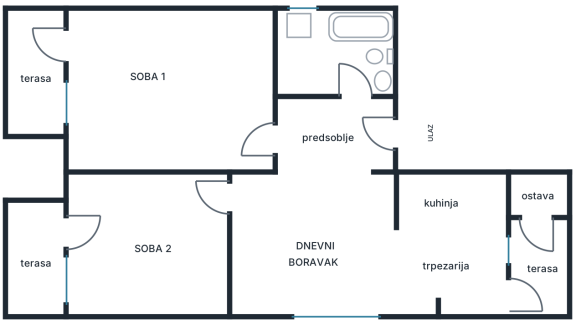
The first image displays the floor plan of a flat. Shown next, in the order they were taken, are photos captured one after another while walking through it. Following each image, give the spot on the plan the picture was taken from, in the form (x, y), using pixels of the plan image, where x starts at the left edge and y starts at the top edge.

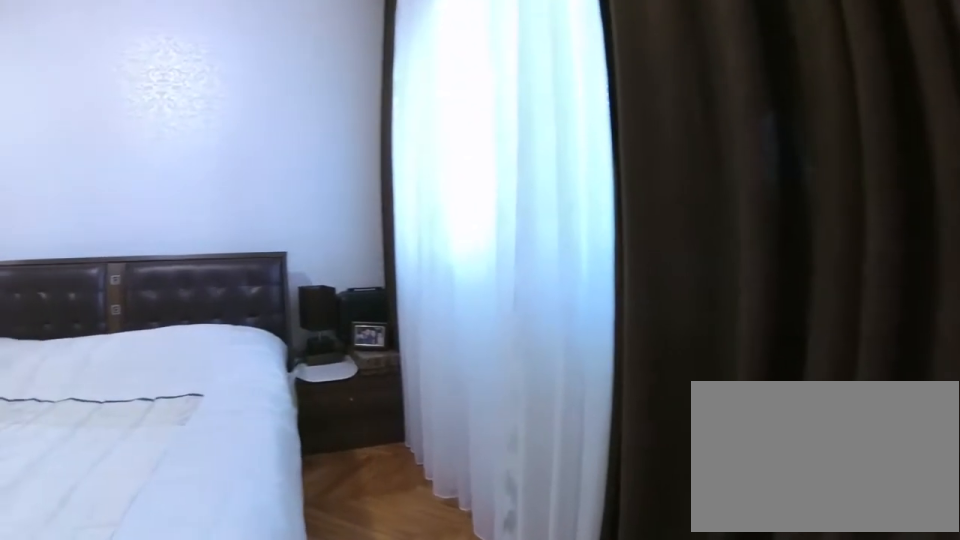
(102, 218)
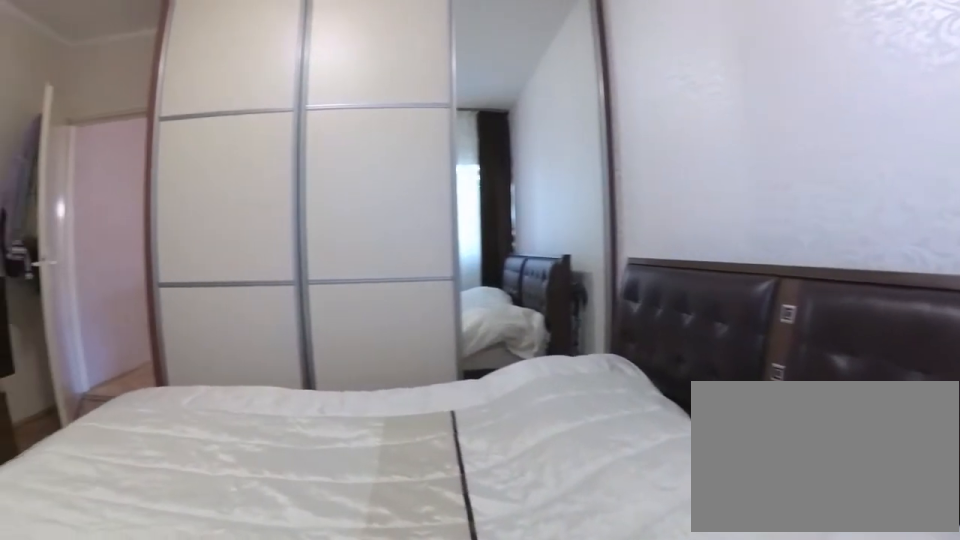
(82, 262)
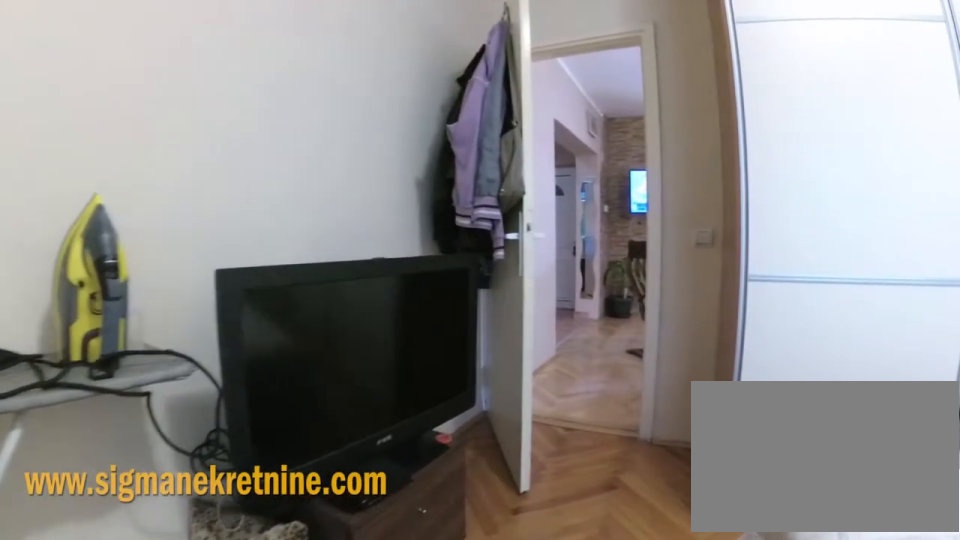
(123, 224)
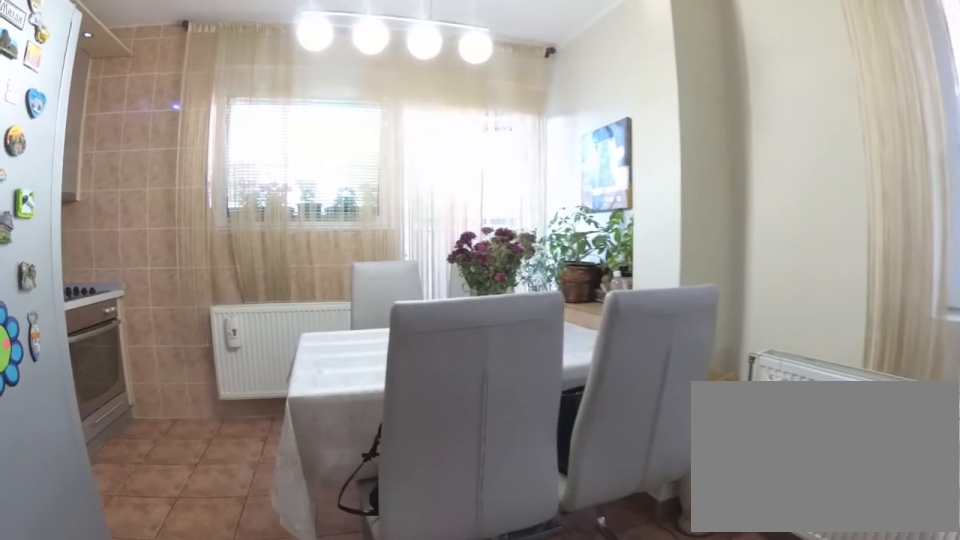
(353, 252)
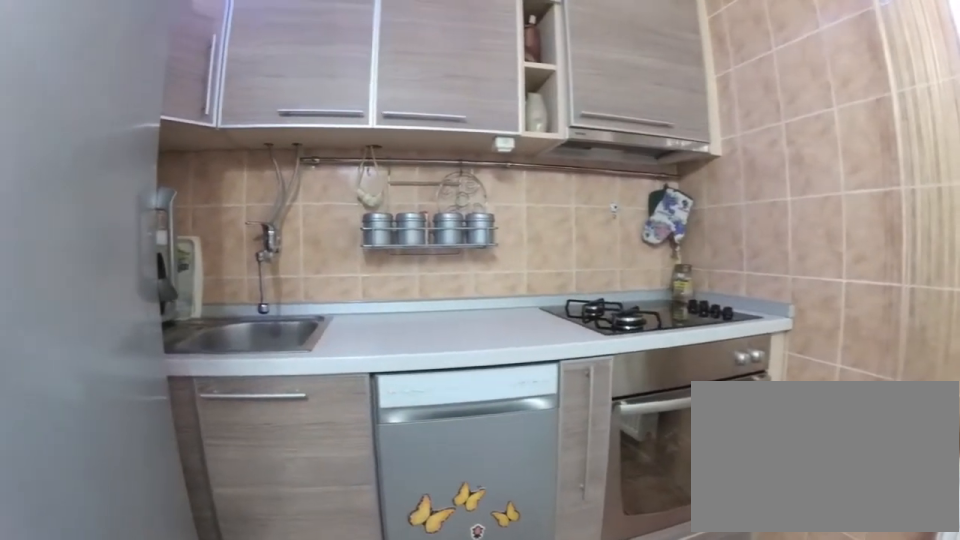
(430, 280)
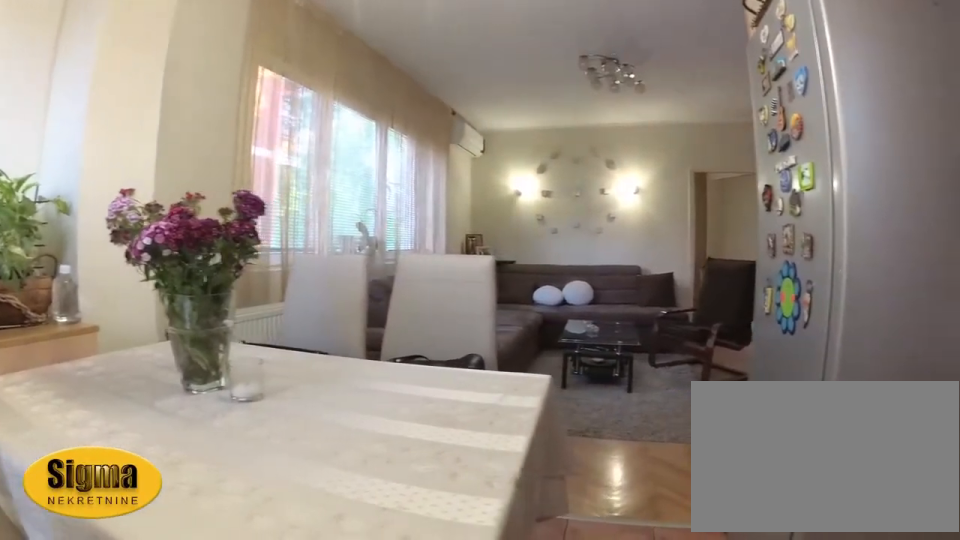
(488, 252)
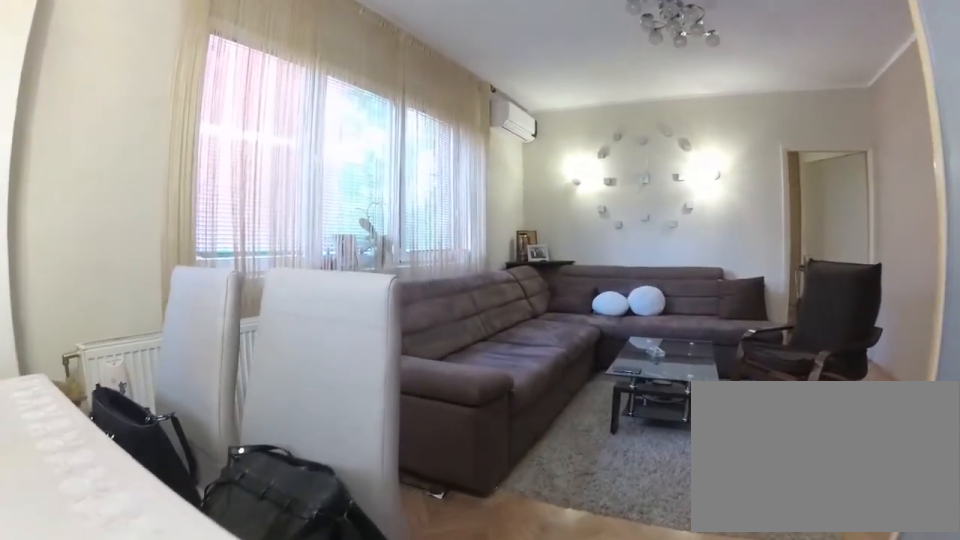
(449, 252)
